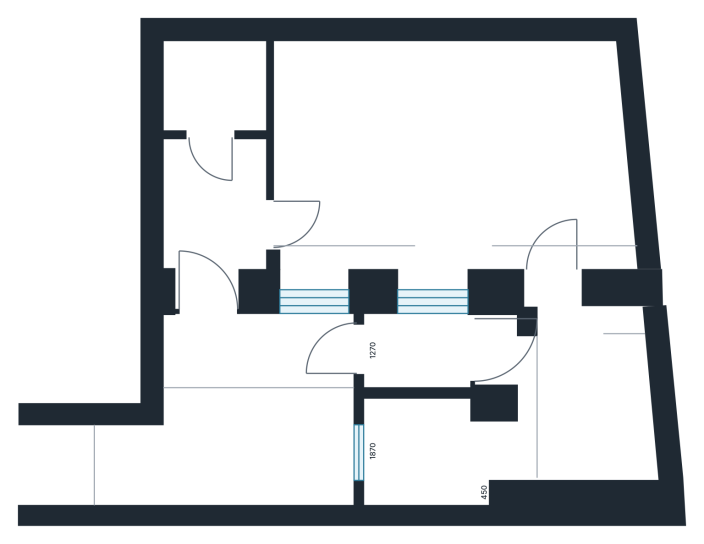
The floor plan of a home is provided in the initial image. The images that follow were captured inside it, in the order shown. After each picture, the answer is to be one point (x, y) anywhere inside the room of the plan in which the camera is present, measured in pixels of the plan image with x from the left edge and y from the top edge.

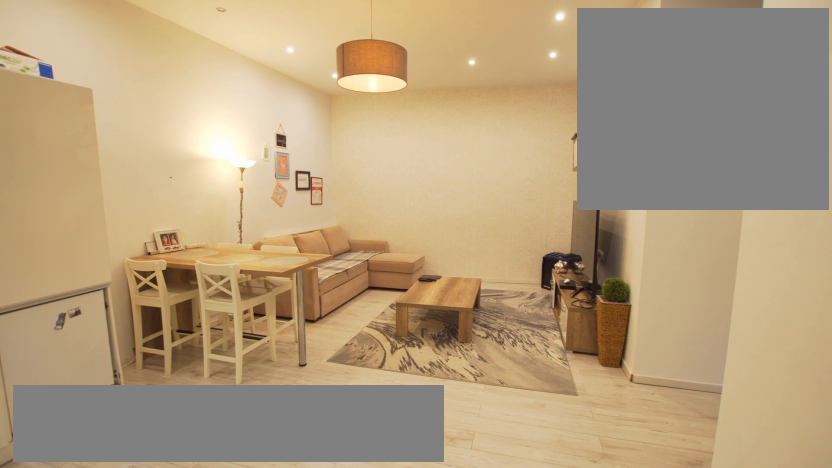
(454, 157)
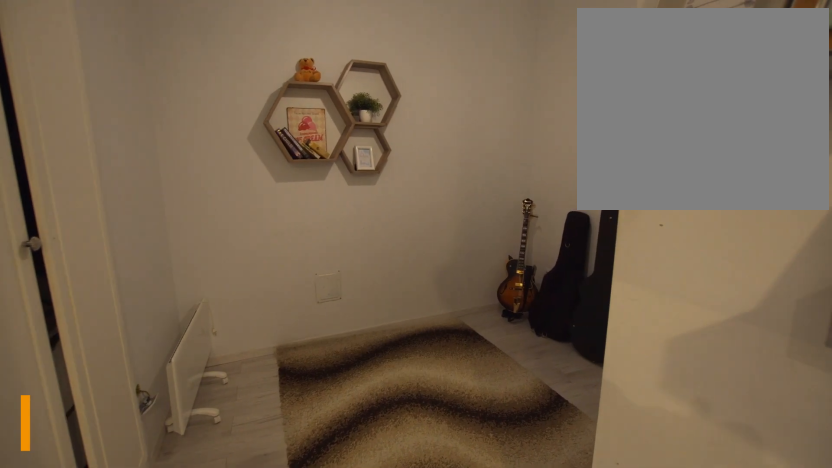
(568, 389)
